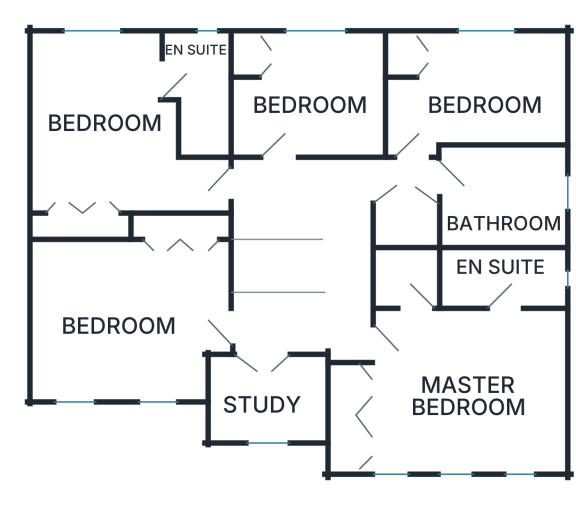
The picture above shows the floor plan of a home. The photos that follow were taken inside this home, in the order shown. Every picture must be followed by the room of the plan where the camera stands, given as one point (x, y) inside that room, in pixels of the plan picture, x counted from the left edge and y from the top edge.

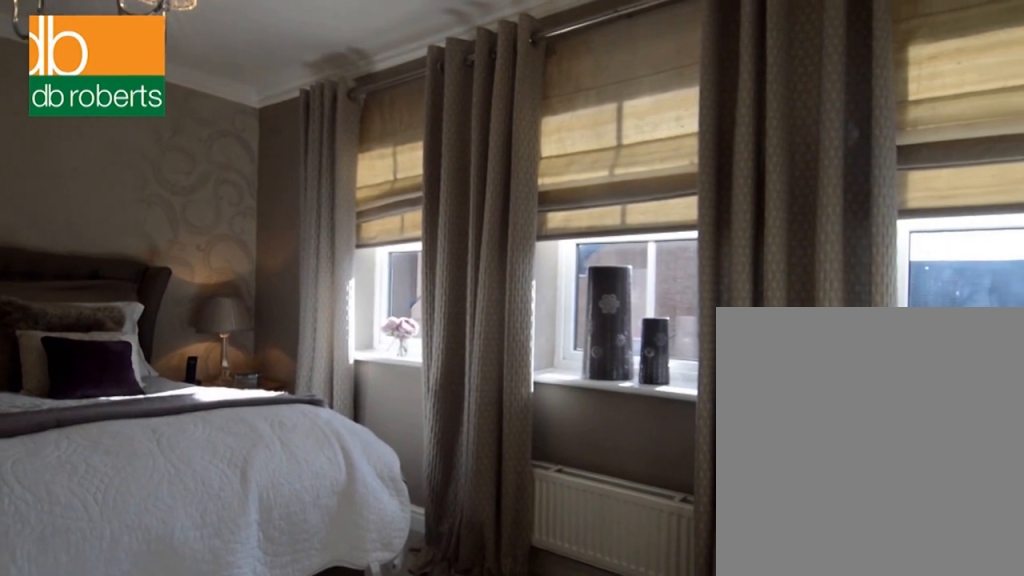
(448, 382)
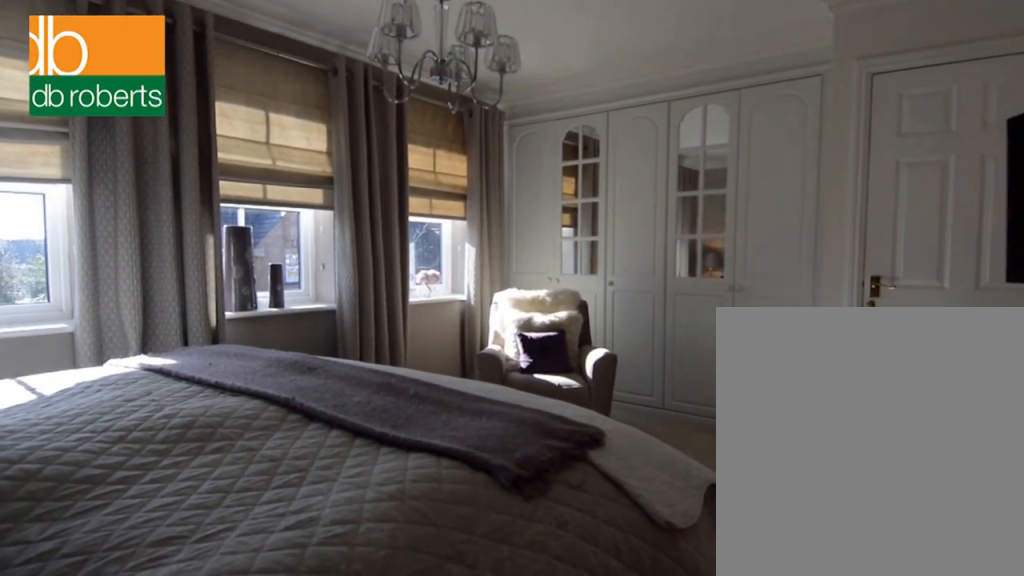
(448, 382)
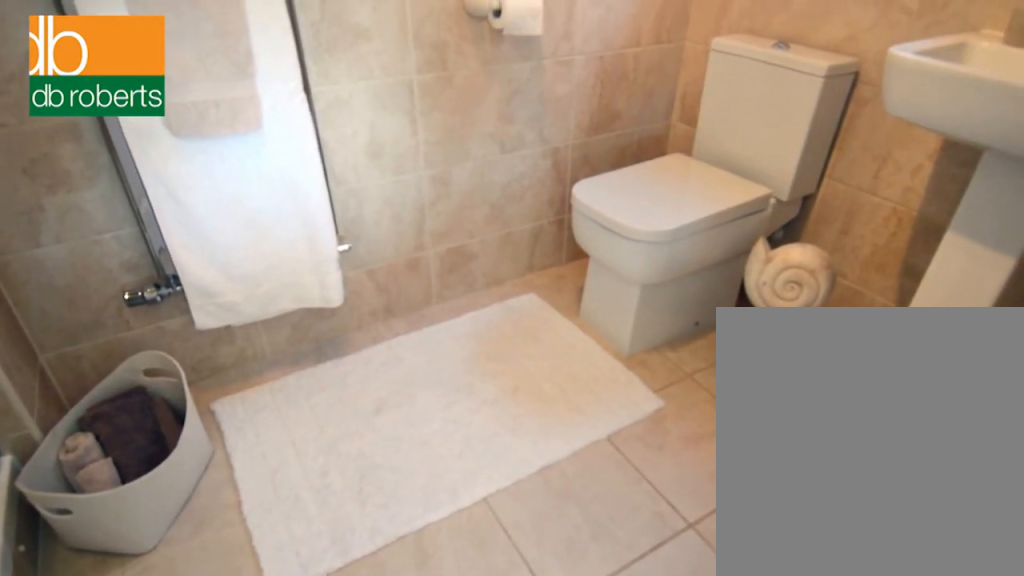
(502, 276)
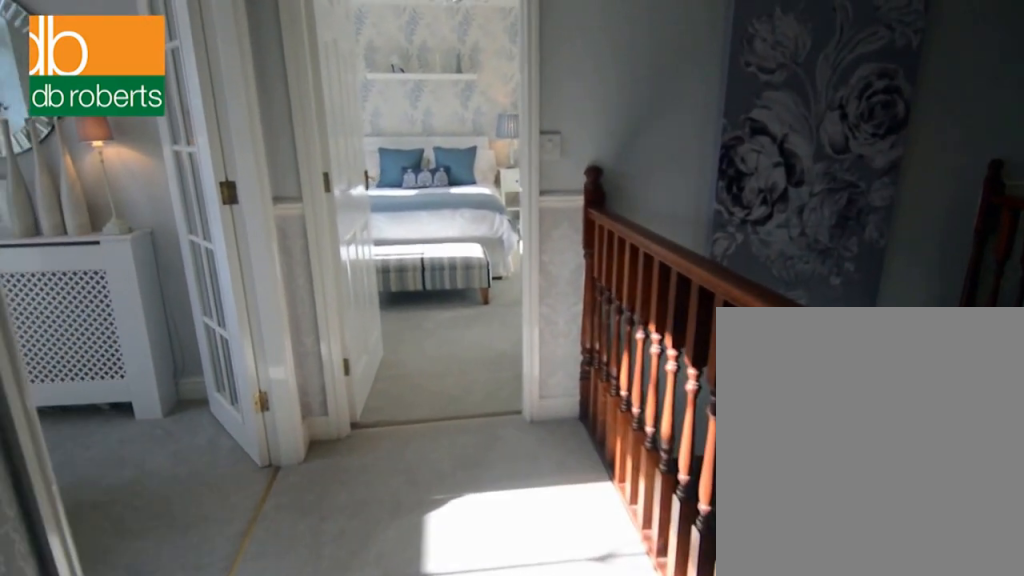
(321, 248)
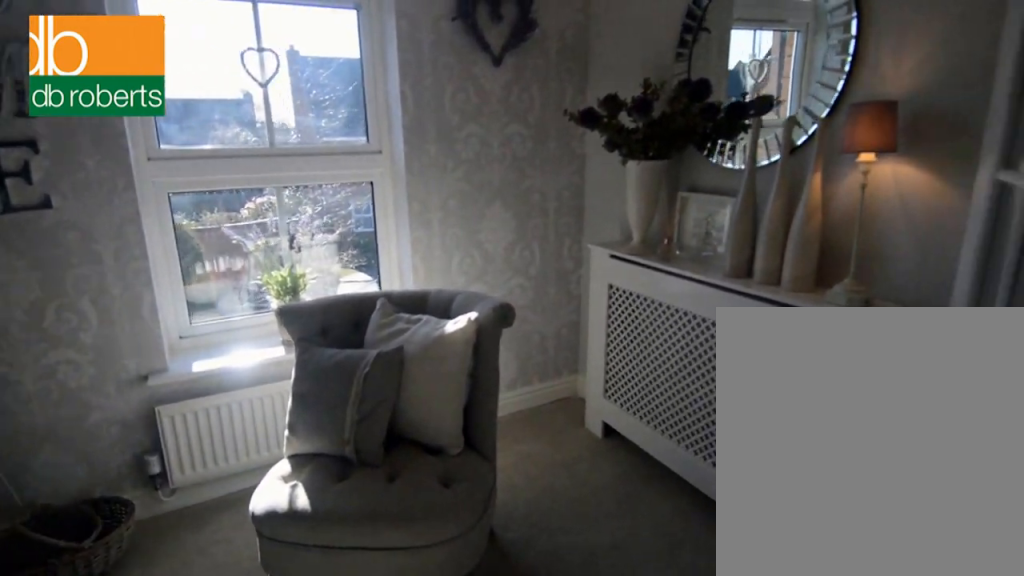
(266, 399)
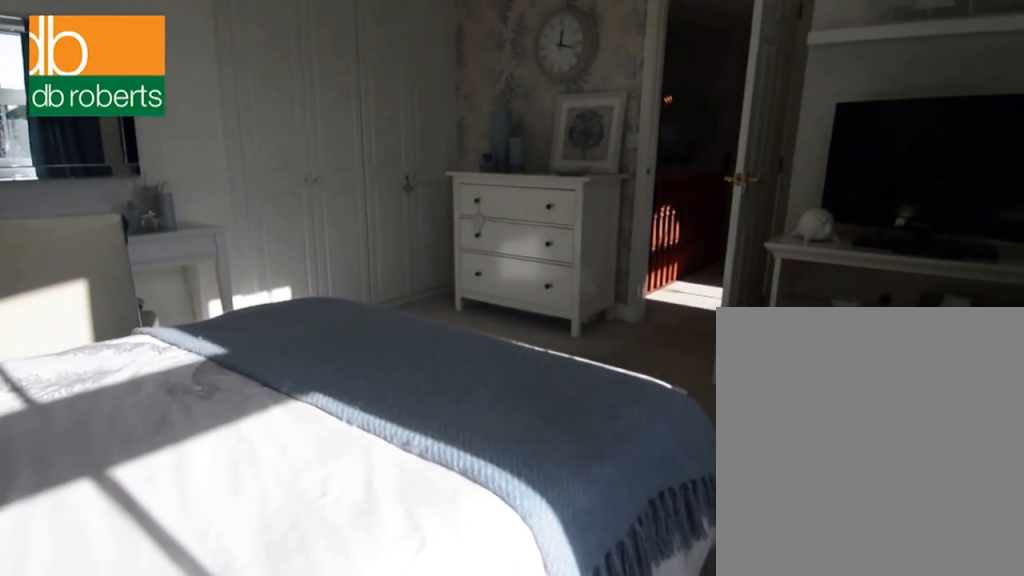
(133, 311)
